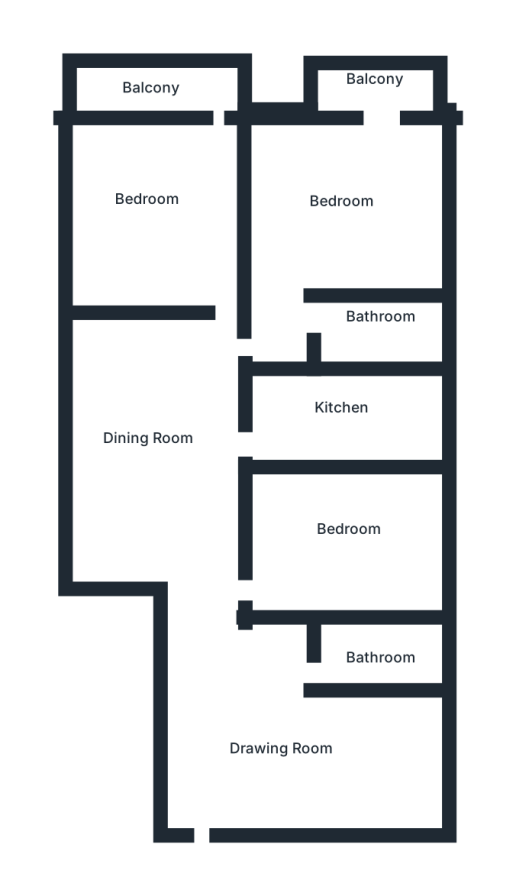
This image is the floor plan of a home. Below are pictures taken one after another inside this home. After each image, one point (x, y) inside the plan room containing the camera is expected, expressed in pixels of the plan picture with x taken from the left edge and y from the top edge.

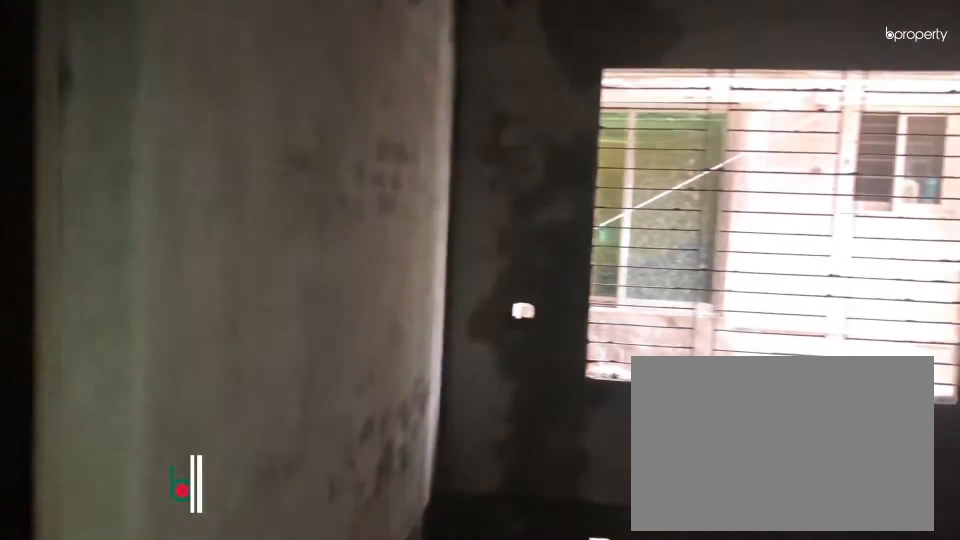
(257, 746)
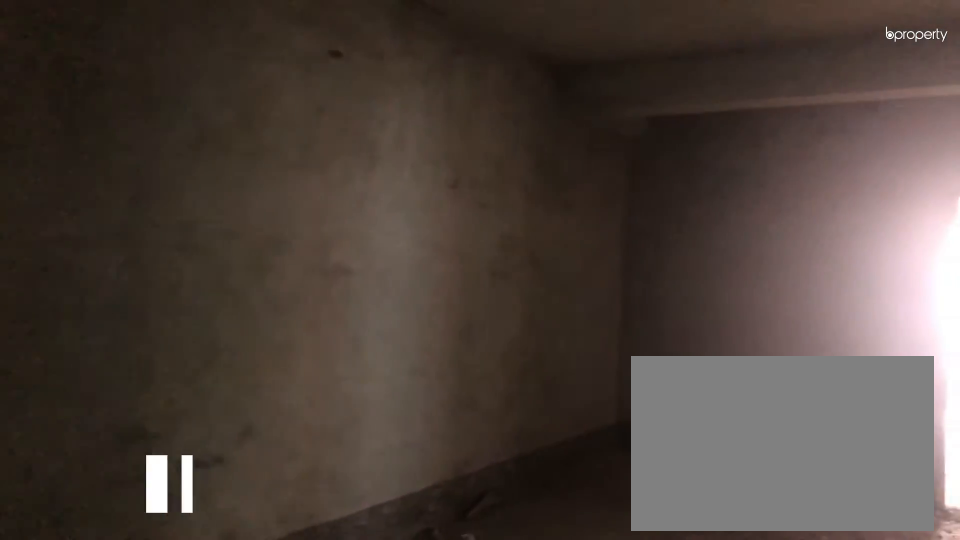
(164, 440)
